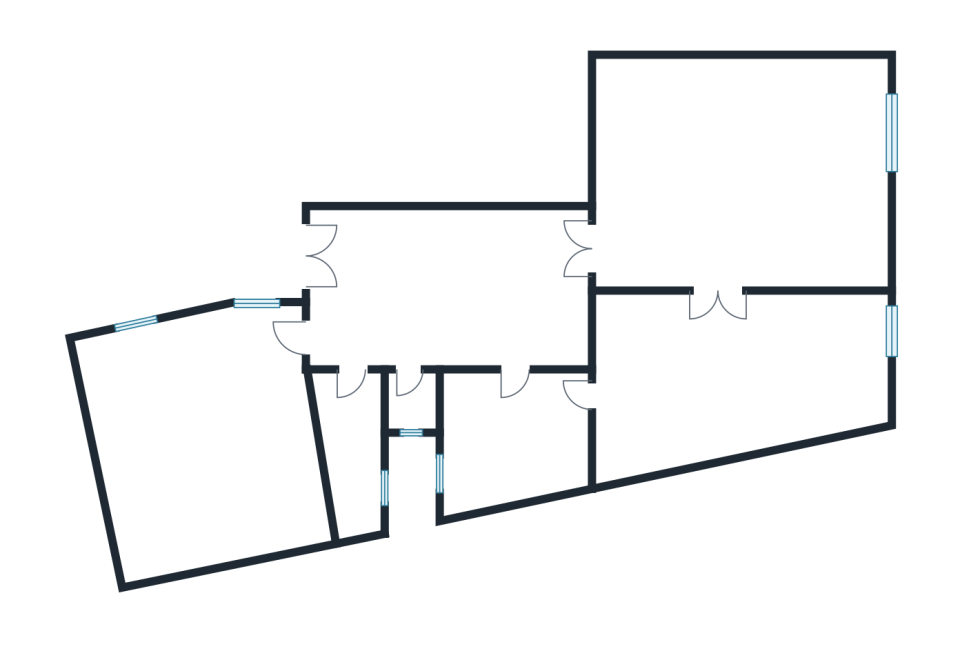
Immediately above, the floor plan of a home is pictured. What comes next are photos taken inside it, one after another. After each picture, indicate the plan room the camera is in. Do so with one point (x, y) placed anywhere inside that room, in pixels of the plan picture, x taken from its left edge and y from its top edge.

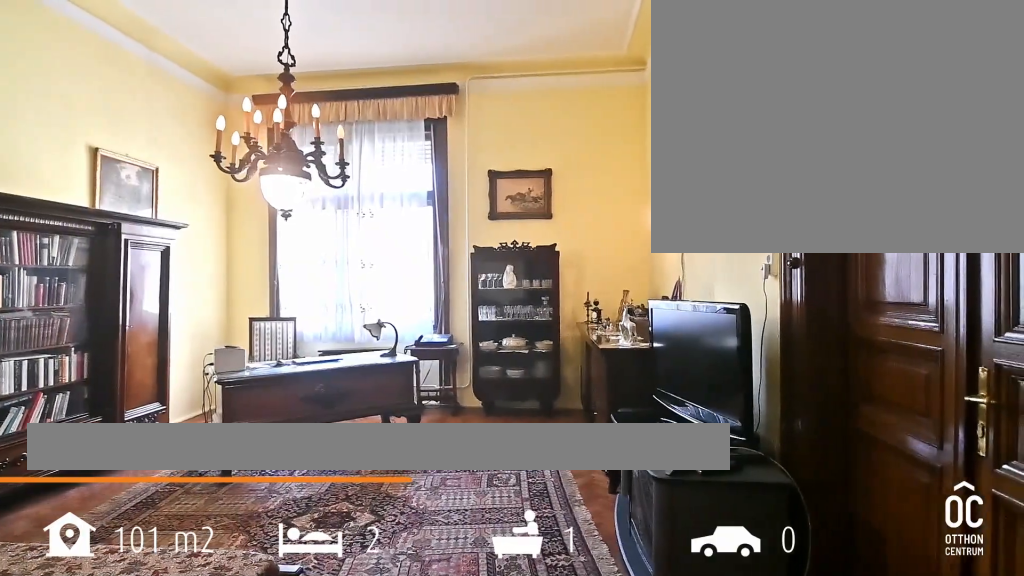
(741, 173)
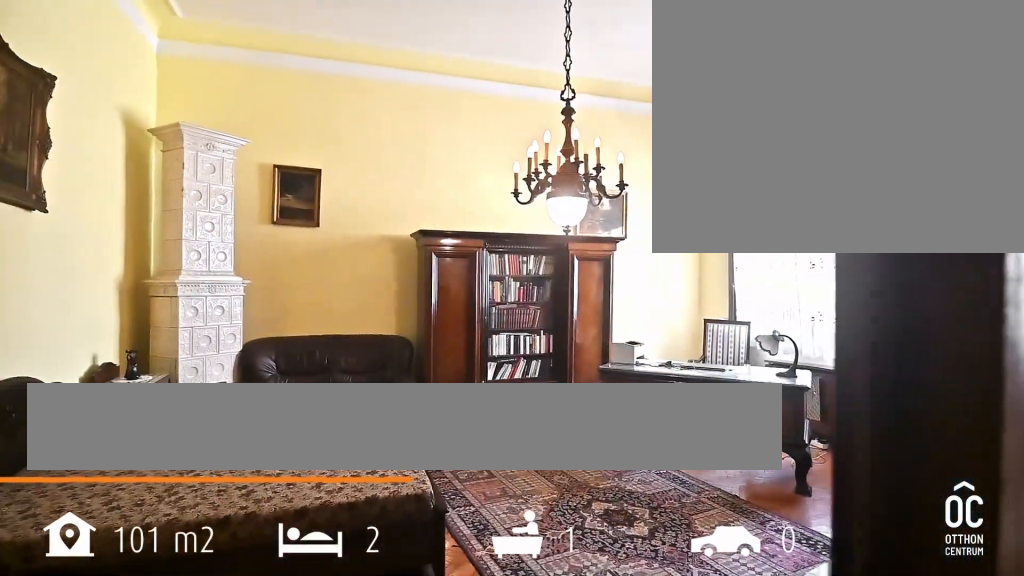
(741, 174)
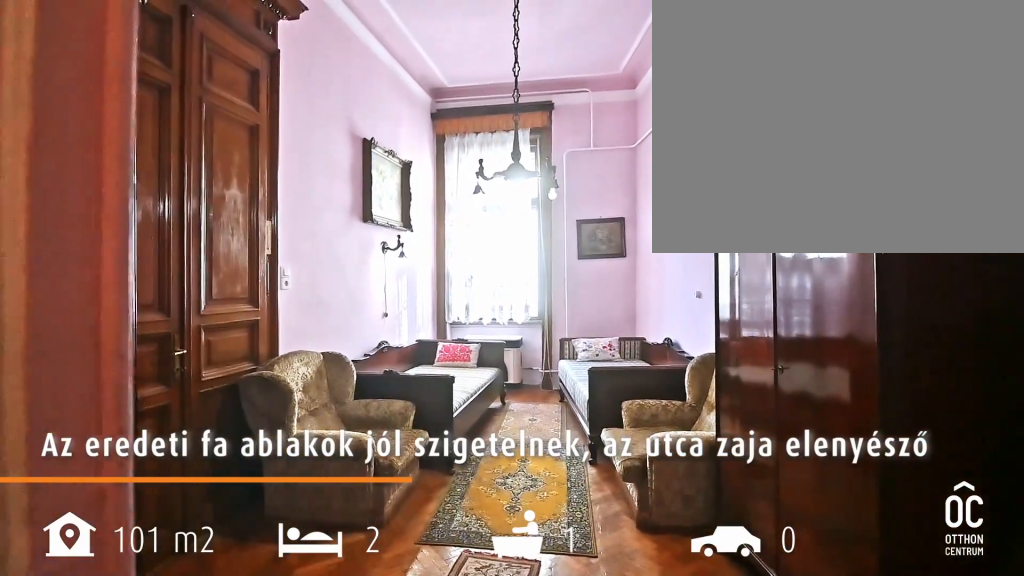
(733, 370)
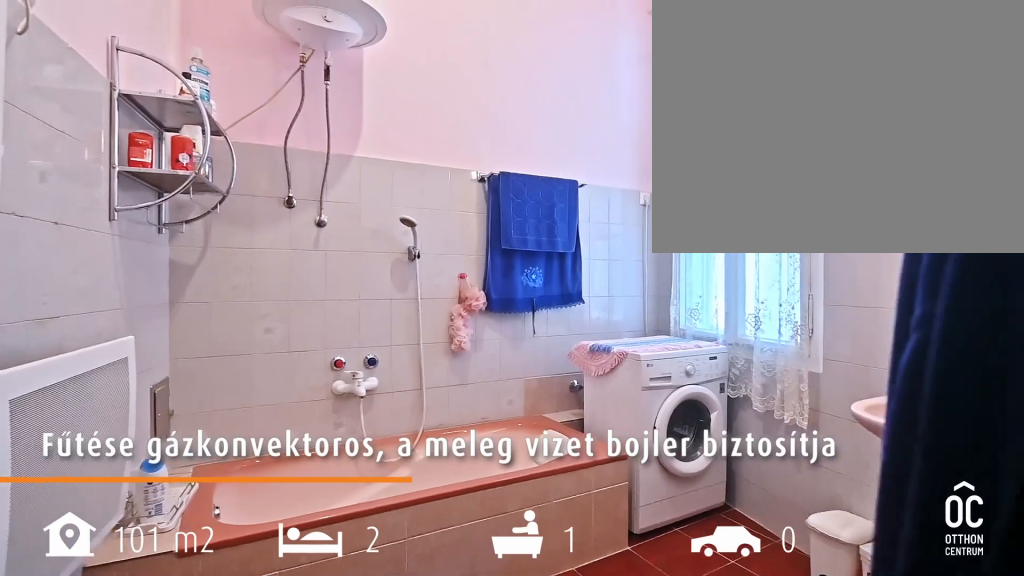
(507, 433)
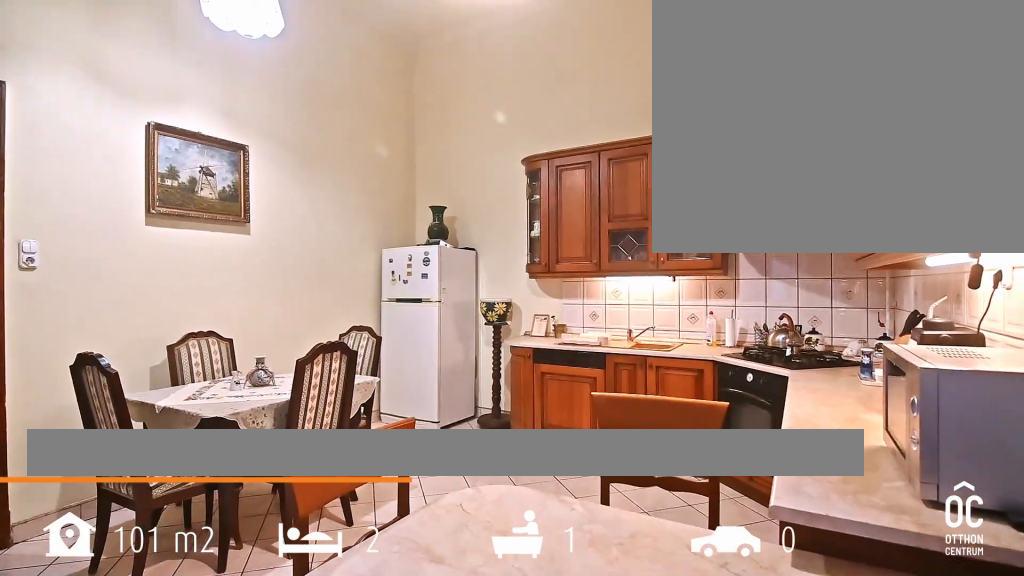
(205, 442)
